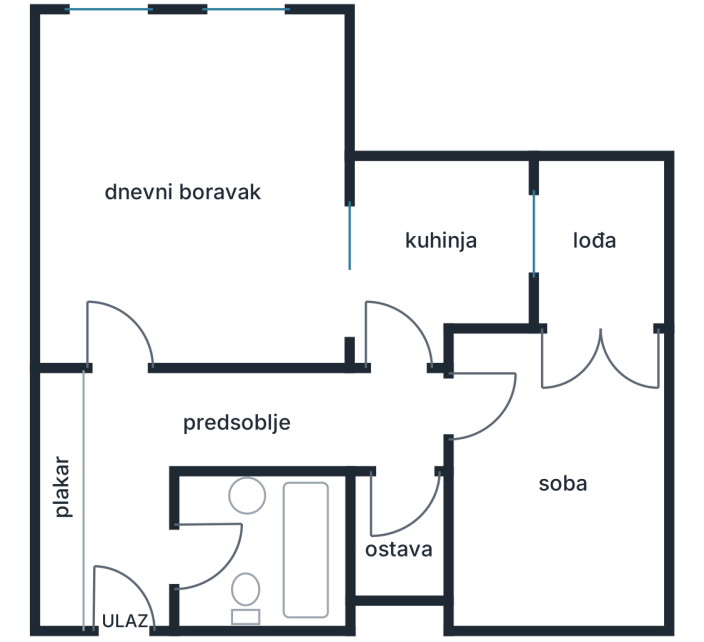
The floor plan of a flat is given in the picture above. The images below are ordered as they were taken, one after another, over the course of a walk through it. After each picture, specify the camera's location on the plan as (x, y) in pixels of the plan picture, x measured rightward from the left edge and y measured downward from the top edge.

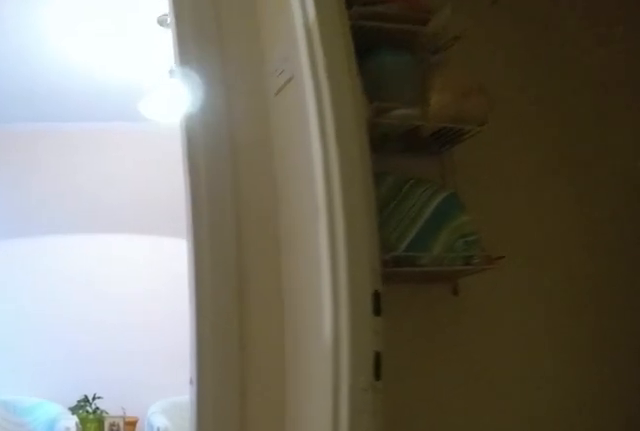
(314, 421)
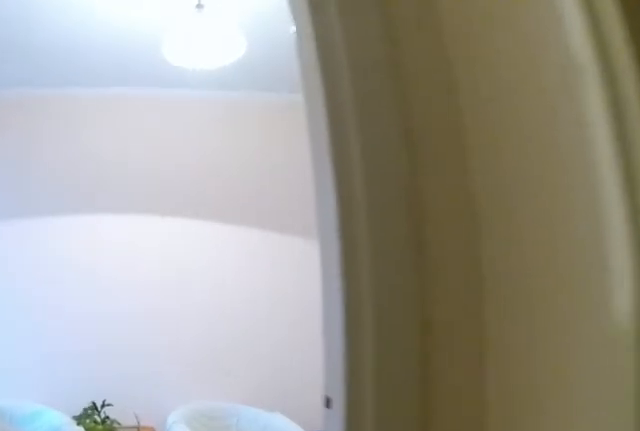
(354, 422)
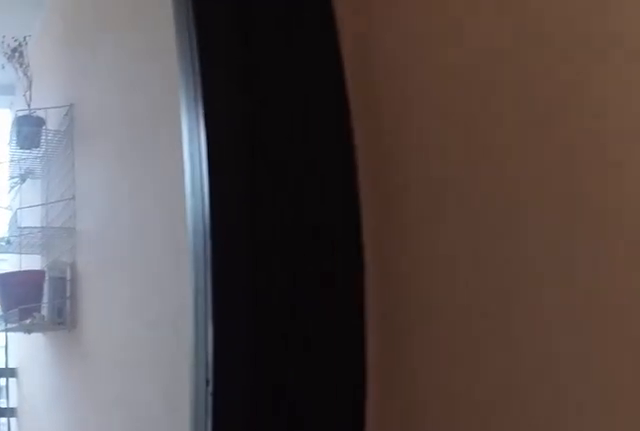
(627, 387)
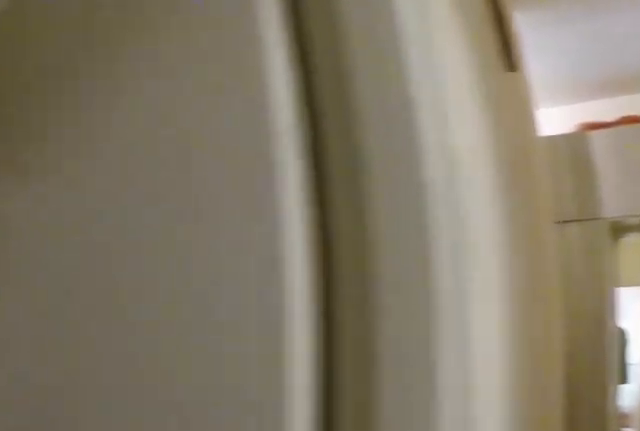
(402, 439)
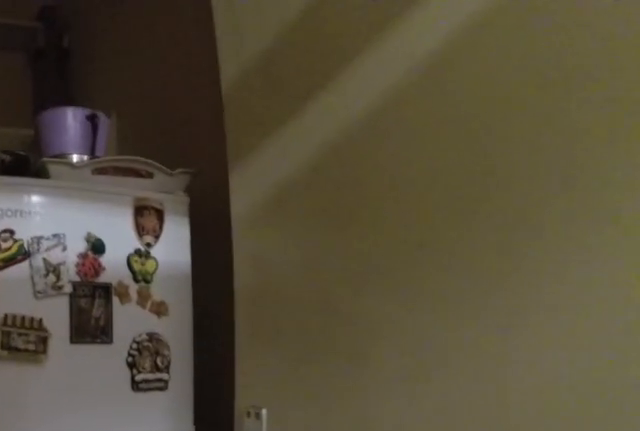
(405, 441)
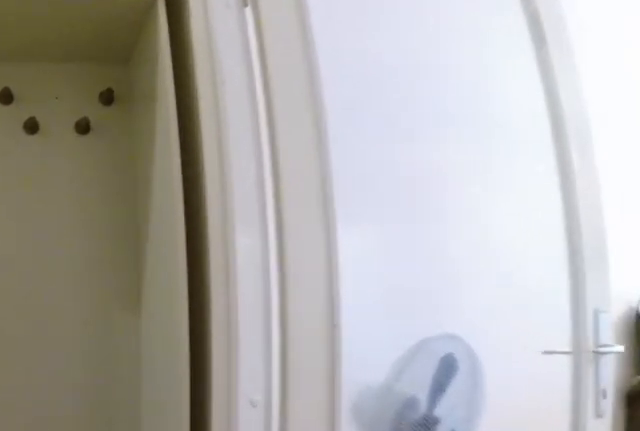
(185, 427)
